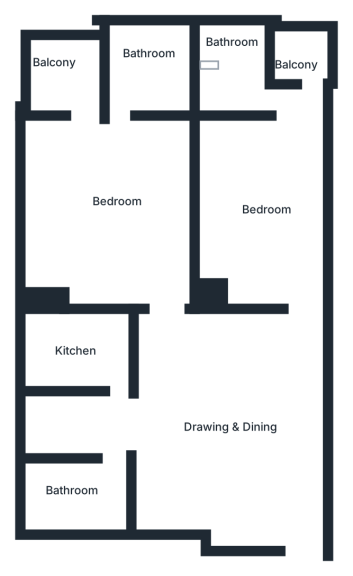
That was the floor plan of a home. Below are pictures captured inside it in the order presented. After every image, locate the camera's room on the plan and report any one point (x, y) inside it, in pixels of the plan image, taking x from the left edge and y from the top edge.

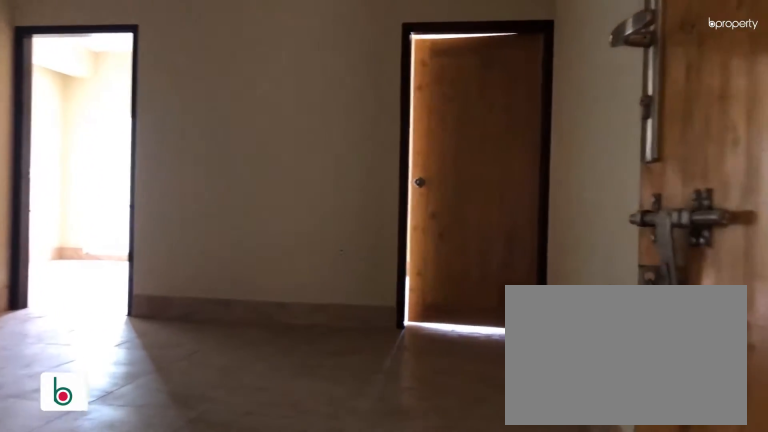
(241, 421)
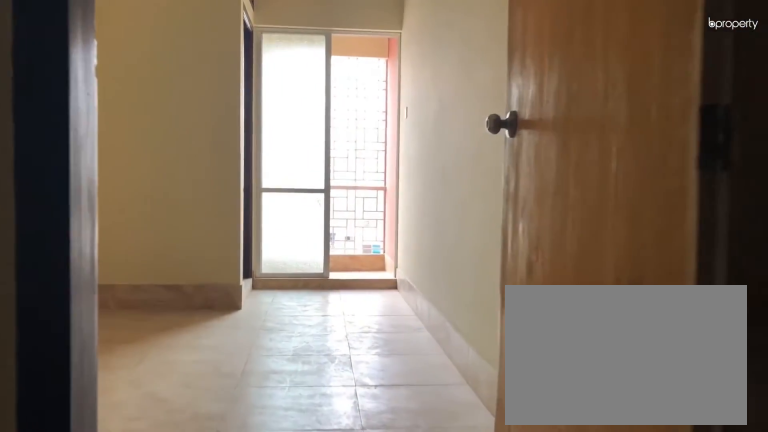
(255, 401)
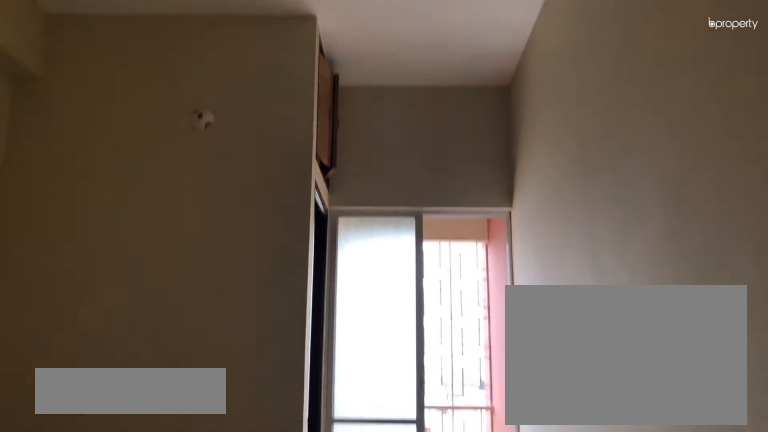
(277, 196)
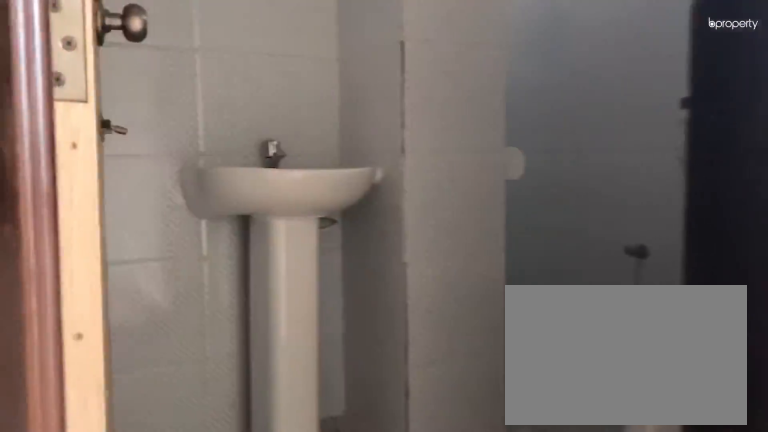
(238, 77)
